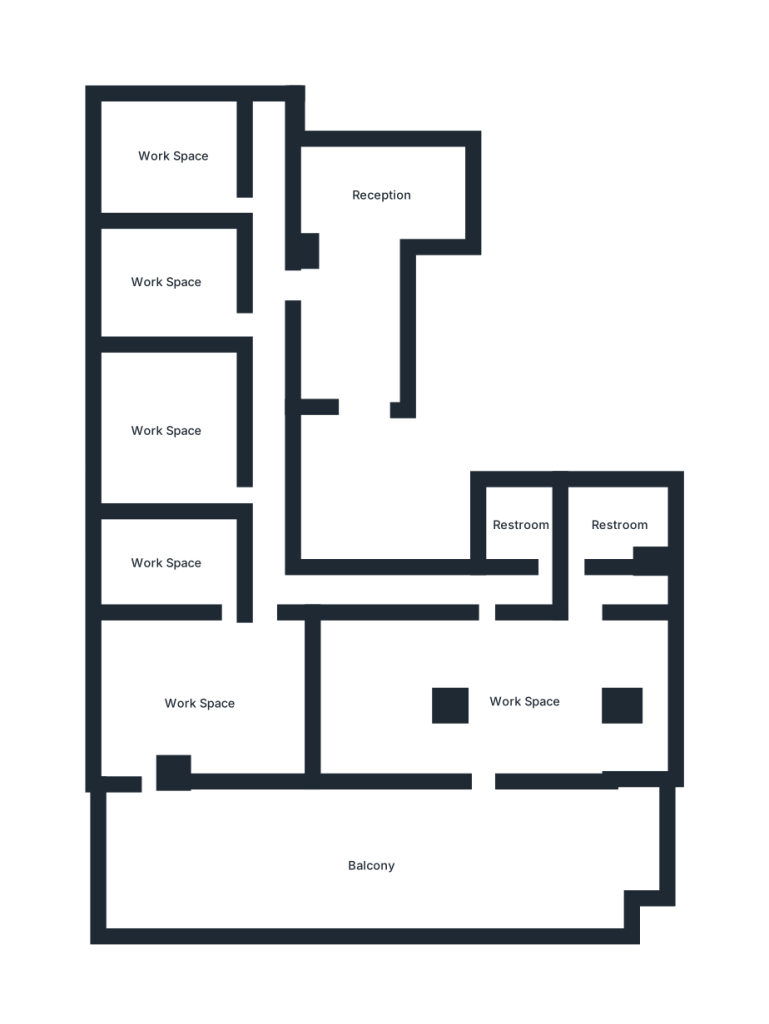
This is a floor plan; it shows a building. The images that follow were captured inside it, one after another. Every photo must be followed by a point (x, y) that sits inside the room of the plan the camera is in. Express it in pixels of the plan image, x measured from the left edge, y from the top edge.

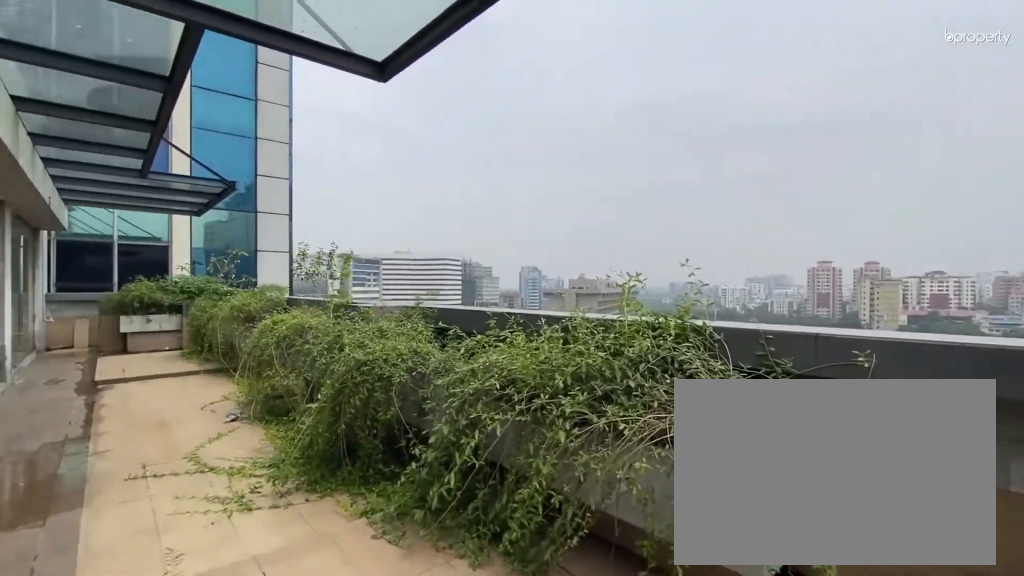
(214, 874)
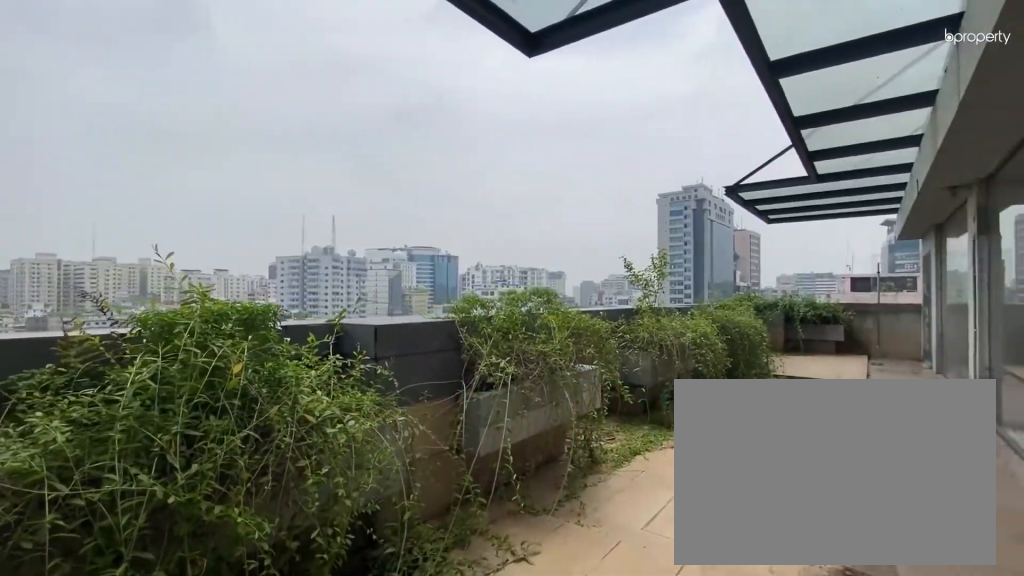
(449, 875)
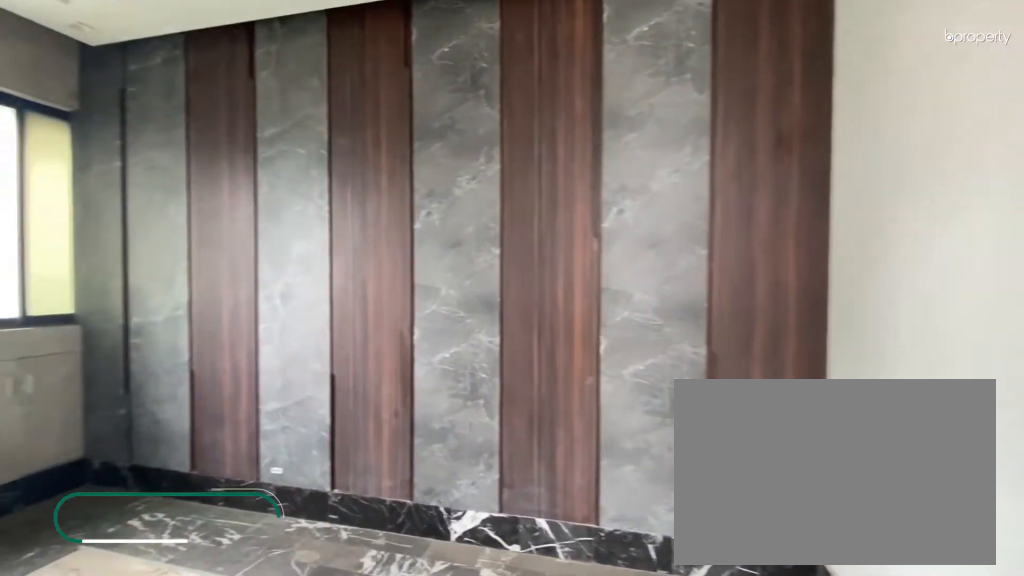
(165, 563)
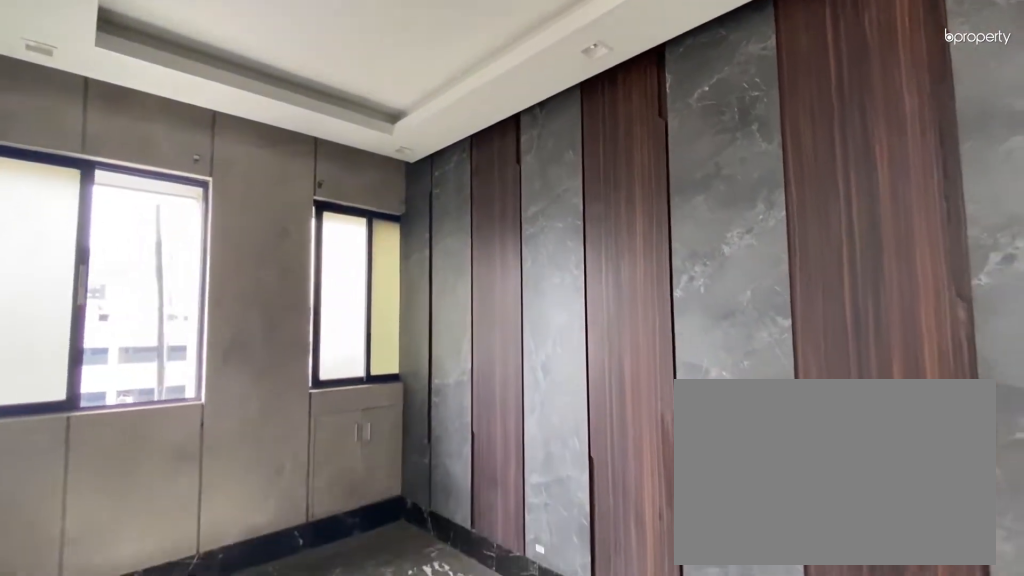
(165, 563)
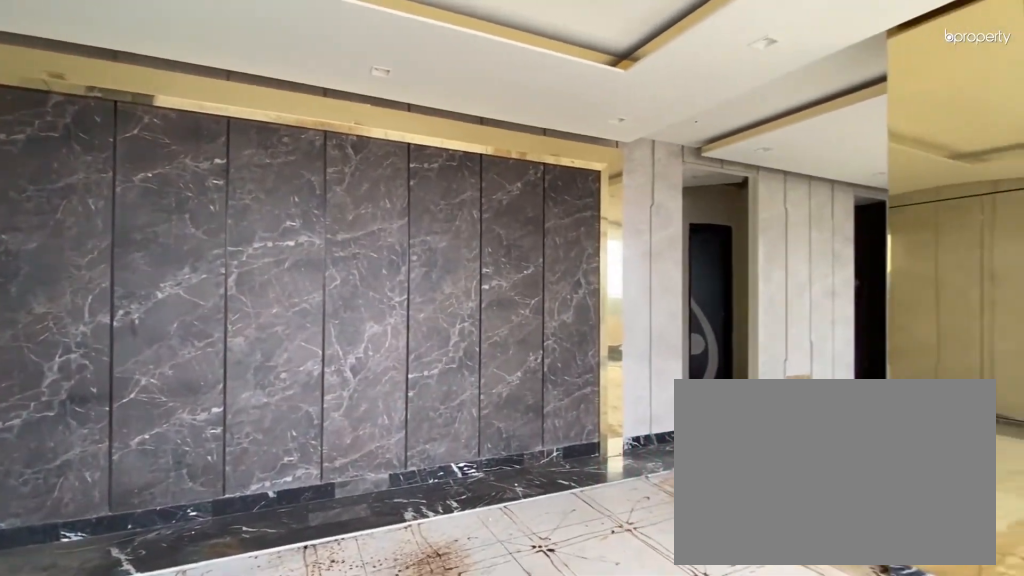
(502, 694)
